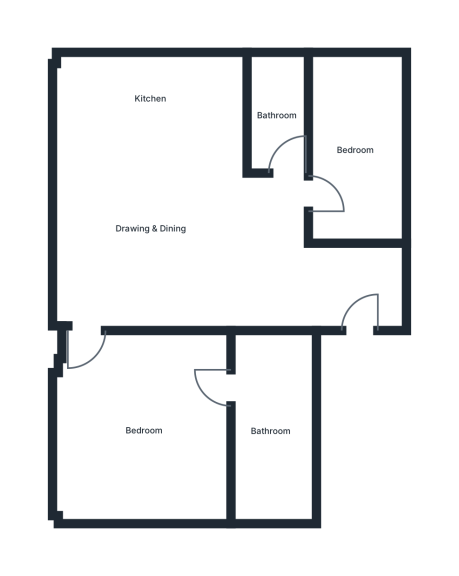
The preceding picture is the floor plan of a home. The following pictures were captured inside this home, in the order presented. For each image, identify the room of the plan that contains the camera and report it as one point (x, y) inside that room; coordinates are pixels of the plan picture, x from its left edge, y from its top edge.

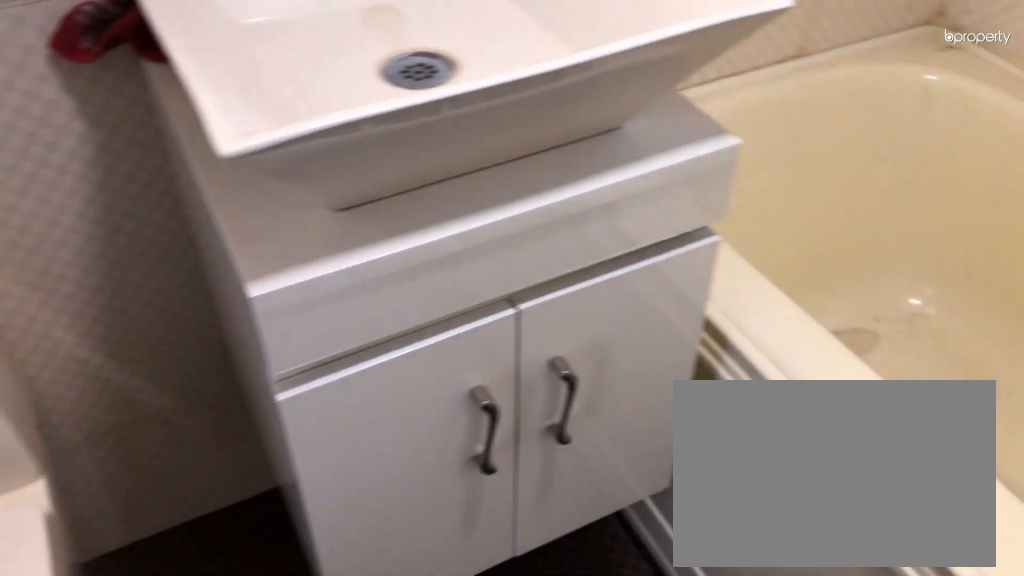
(278, 115)
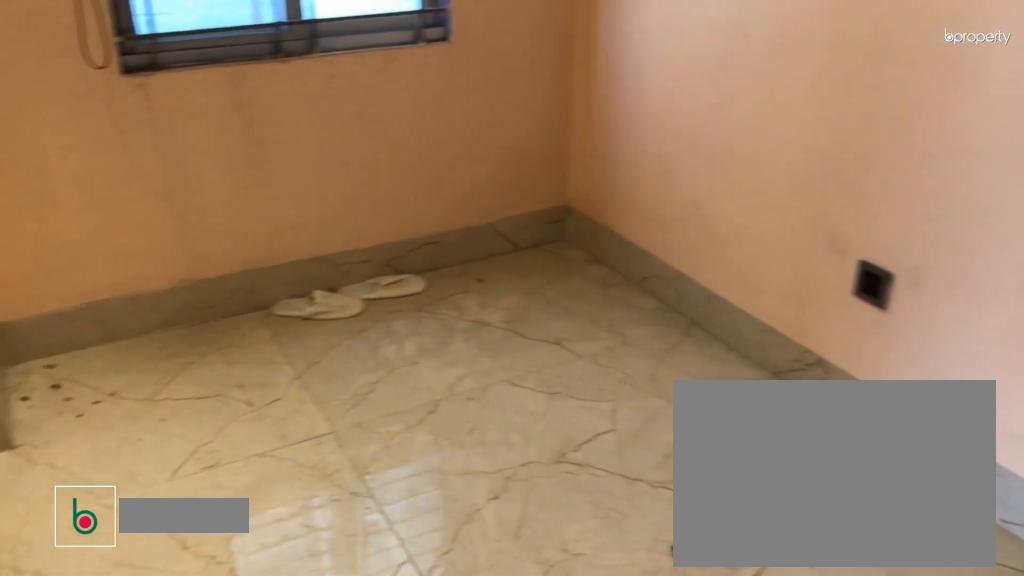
(358, 152)
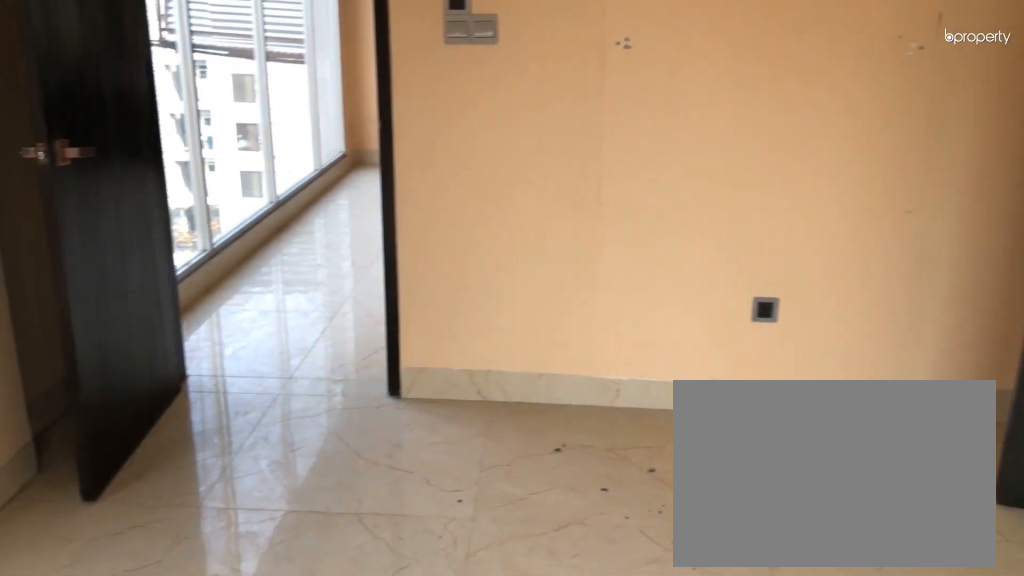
(147, 429)
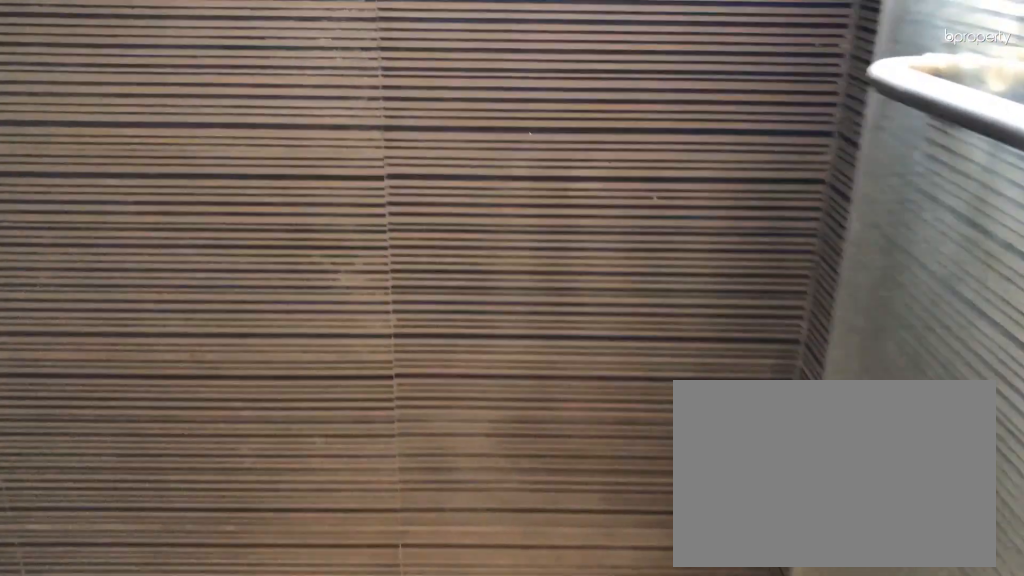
(273, 429)
